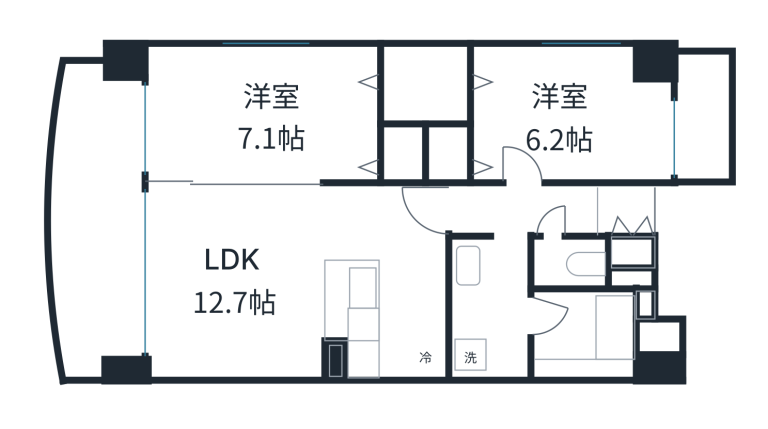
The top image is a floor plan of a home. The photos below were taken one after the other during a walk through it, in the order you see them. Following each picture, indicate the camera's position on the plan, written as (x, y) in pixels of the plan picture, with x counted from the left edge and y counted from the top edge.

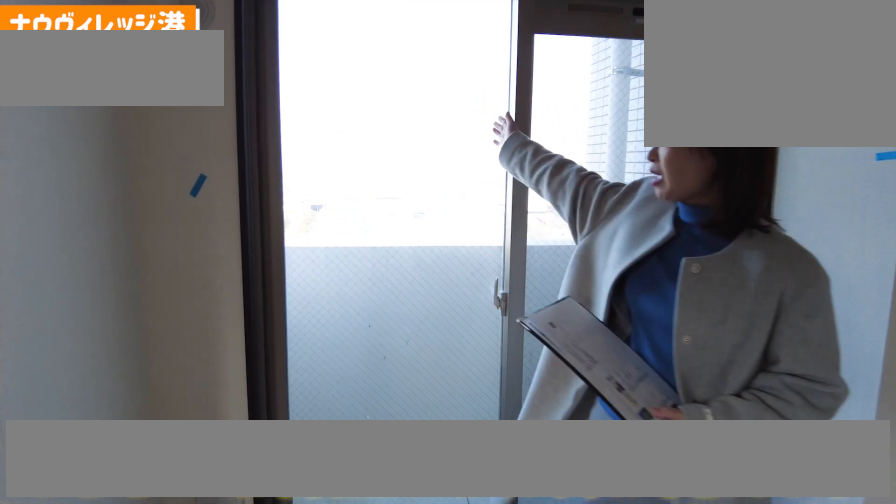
(642, 125)
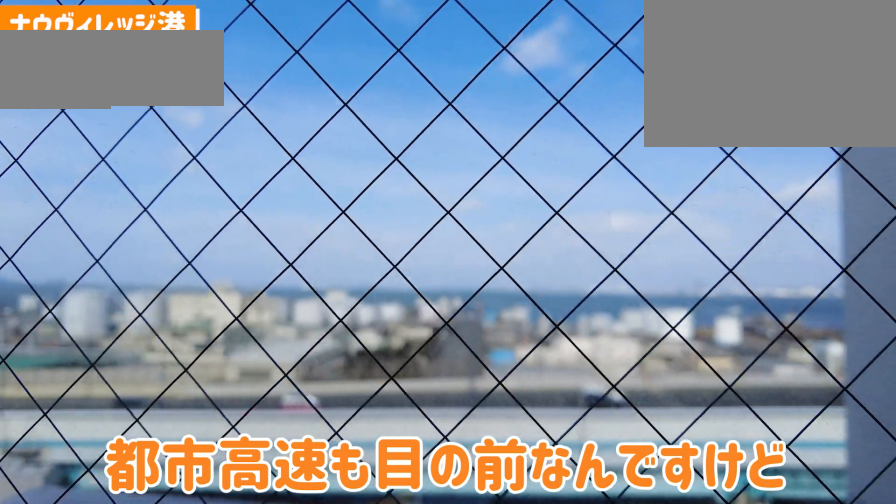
(642, 125)
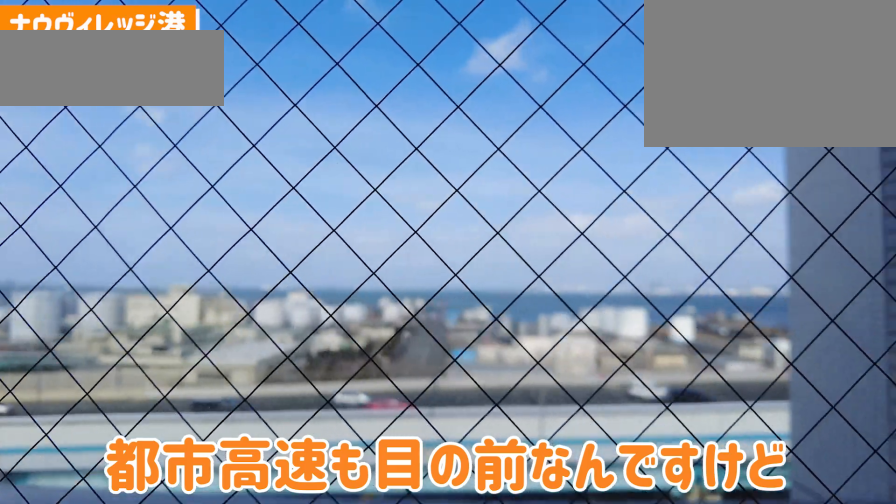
(642, 125)
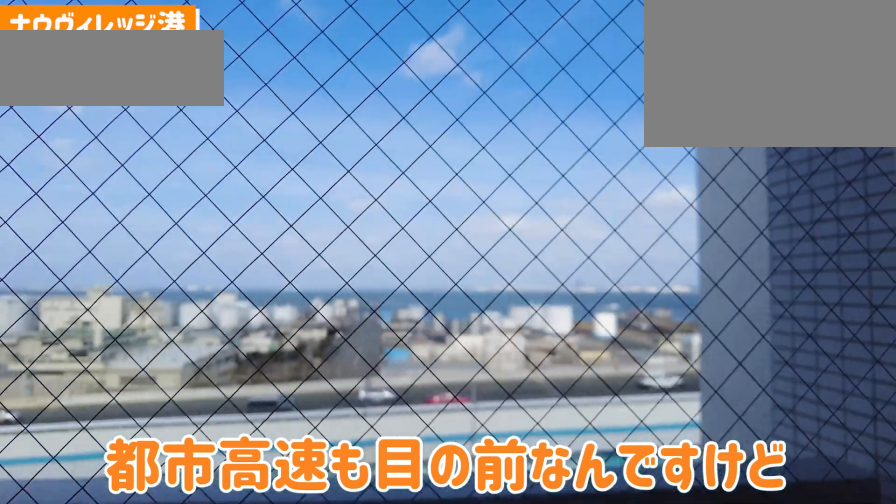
(642, 124)
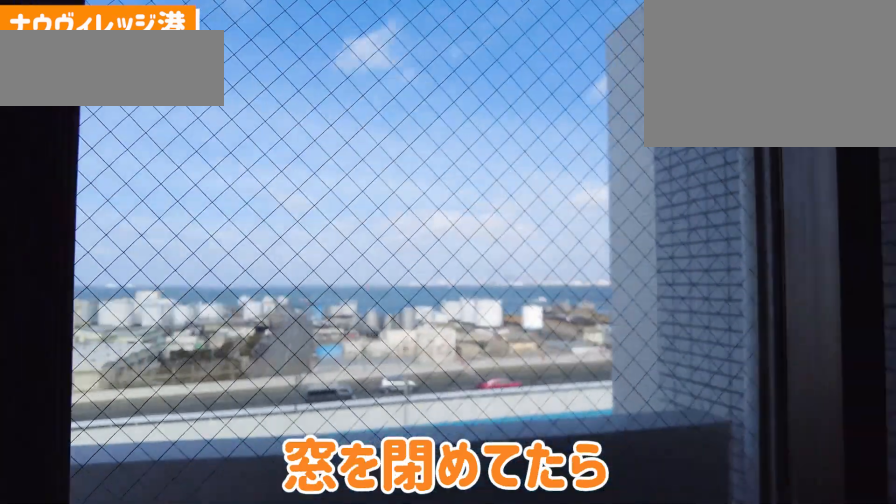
(642, 123)
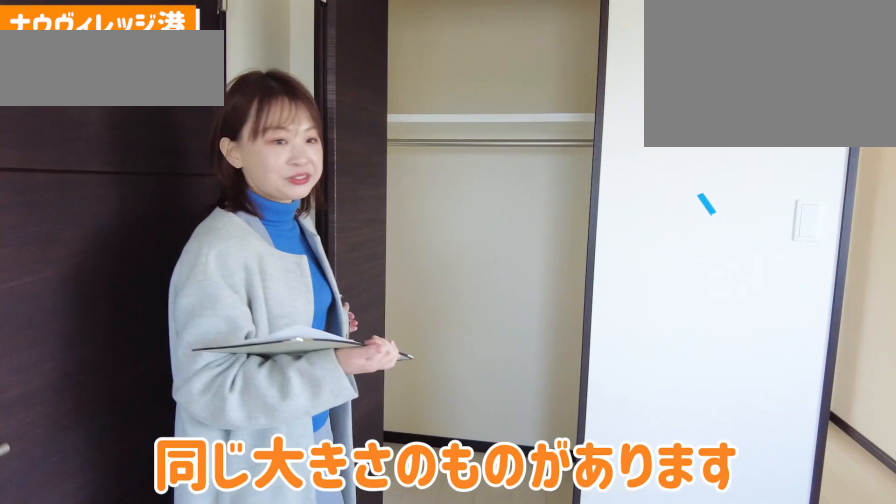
(478, 150)
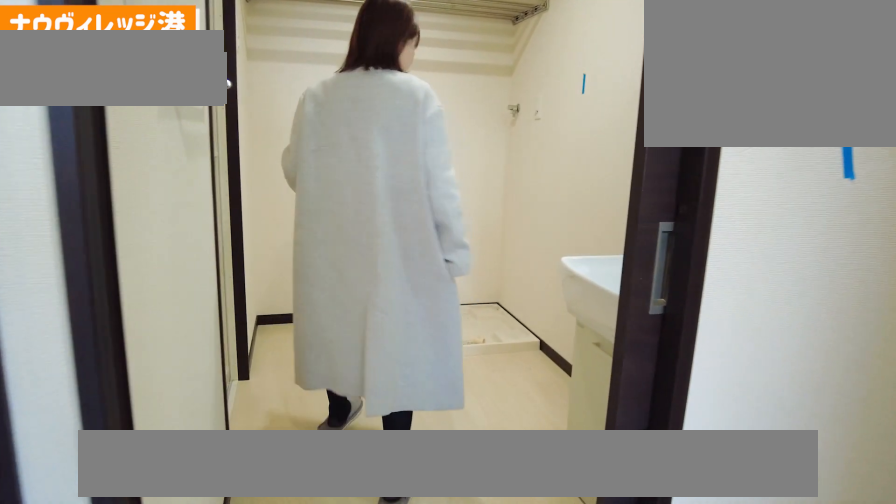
(494, 310)
